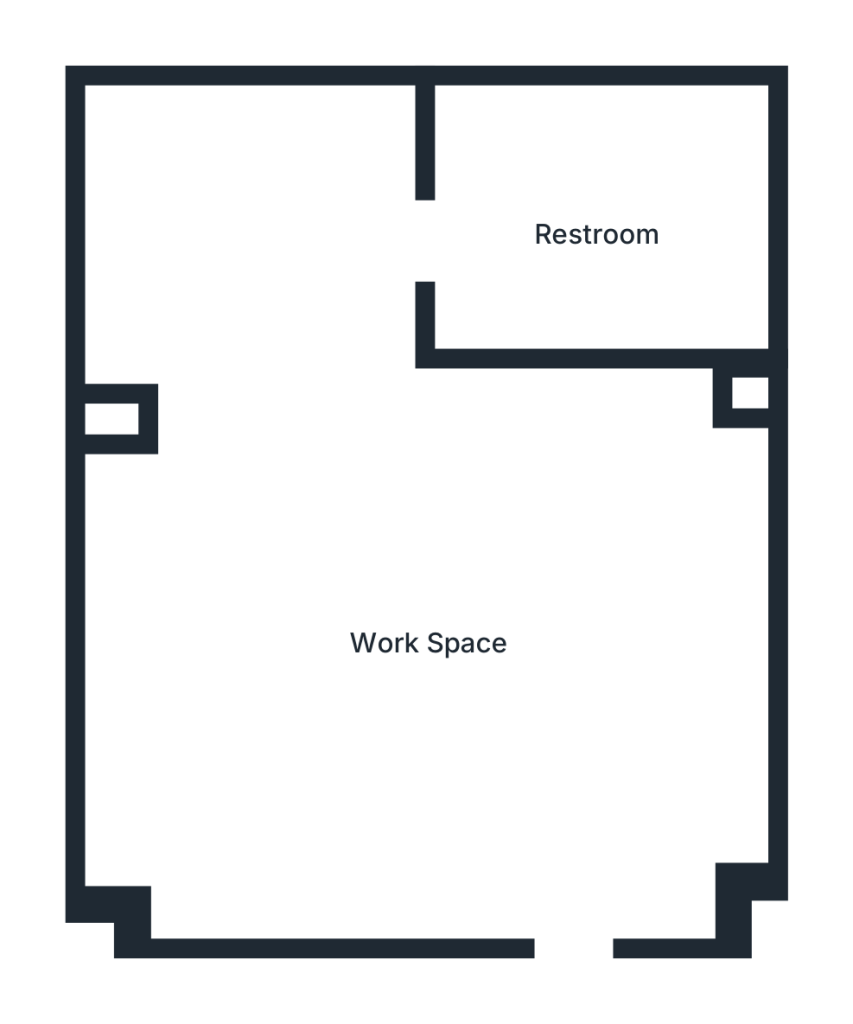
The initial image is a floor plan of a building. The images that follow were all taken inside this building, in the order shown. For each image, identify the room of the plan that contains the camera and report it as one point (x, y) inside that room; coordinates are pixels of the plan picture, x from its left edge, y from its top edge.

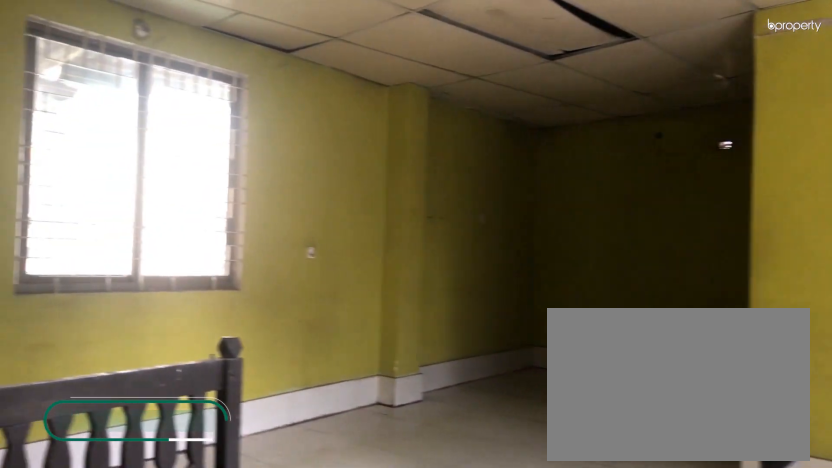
(419, 625)
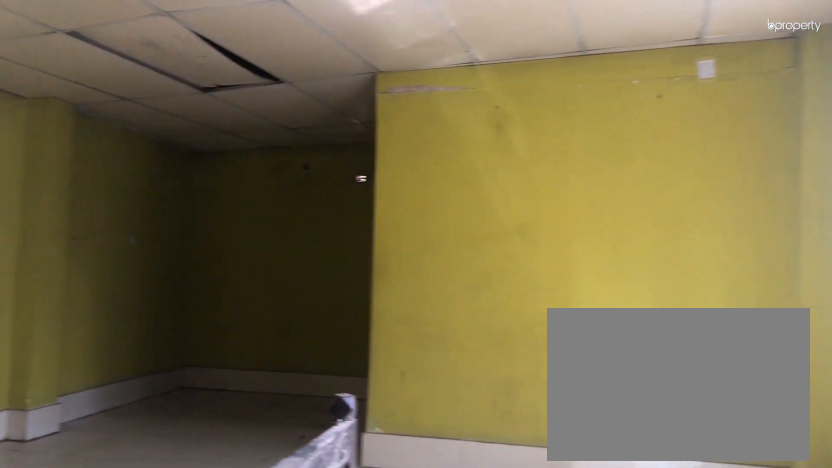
(419, 625)
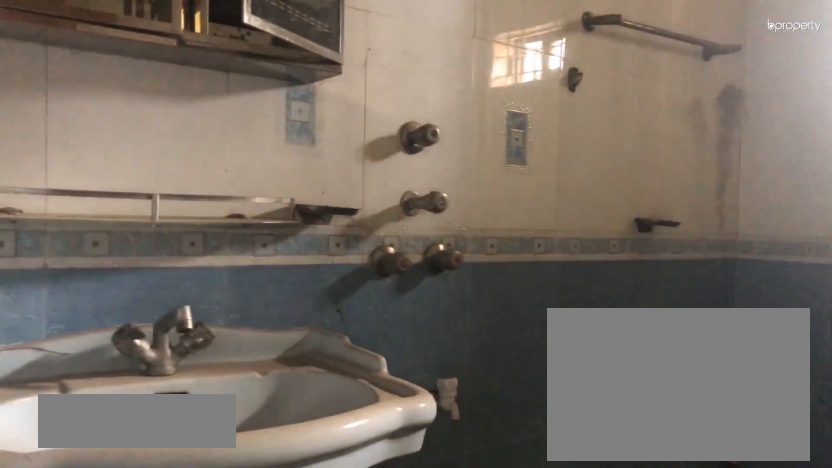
(613, 237)
